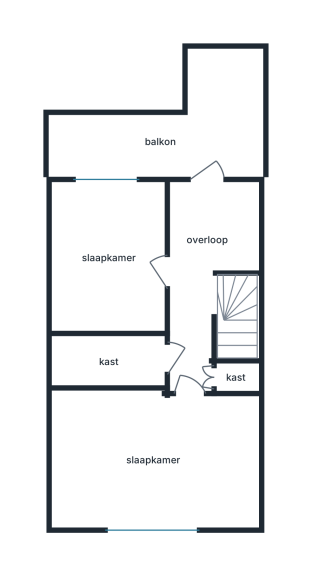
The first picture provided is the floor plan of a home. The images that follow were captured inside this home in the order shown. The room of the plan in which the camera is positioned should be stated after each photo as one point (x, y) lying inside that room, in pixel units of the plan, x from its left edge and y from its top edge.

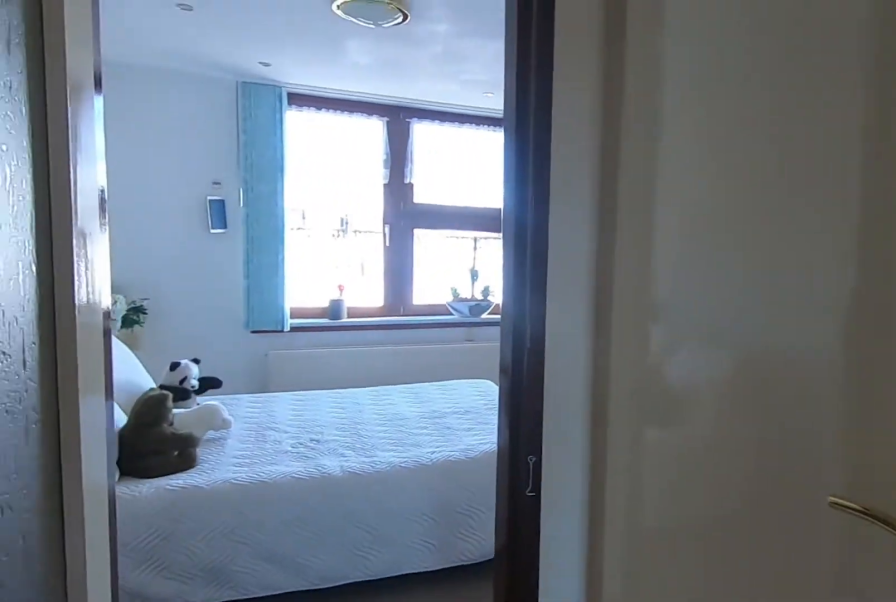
(191, 366)
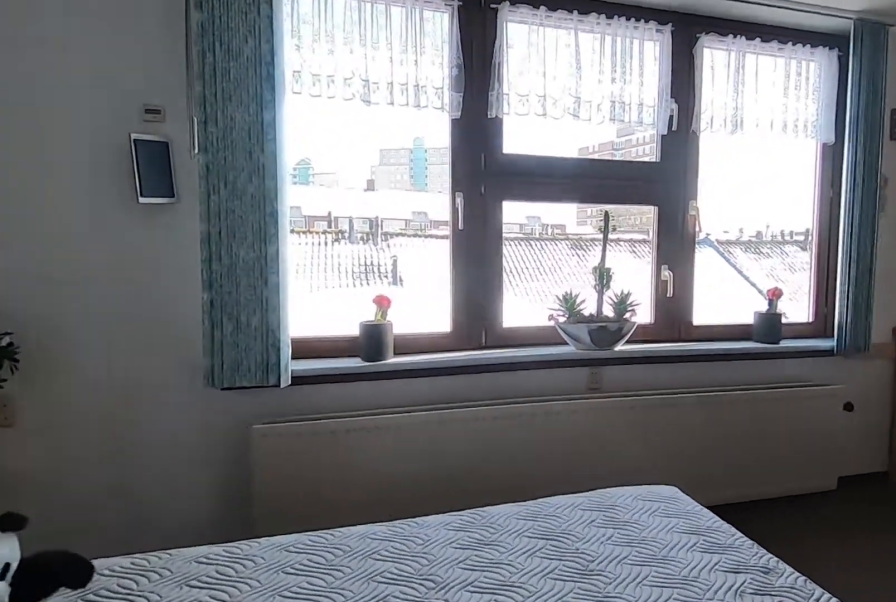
(149, 462)
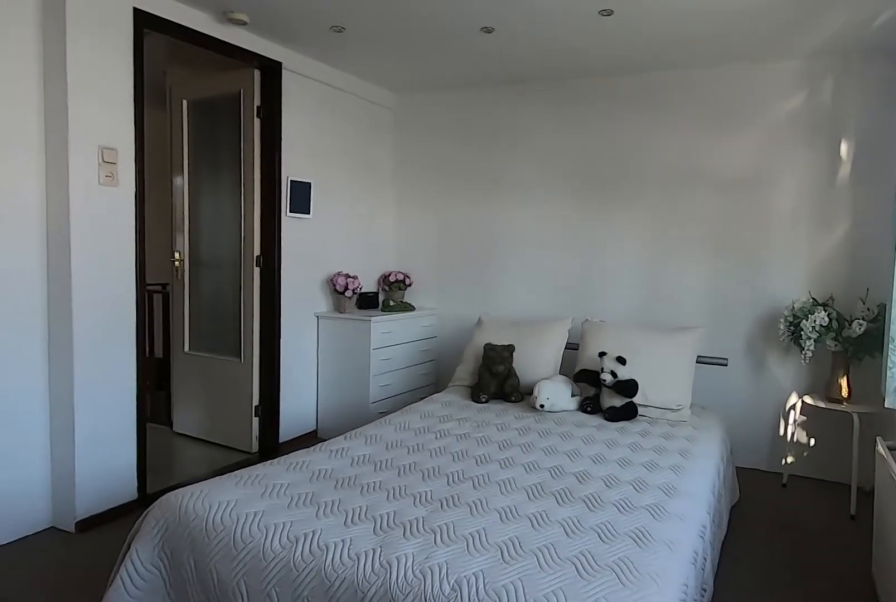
(149, 462)
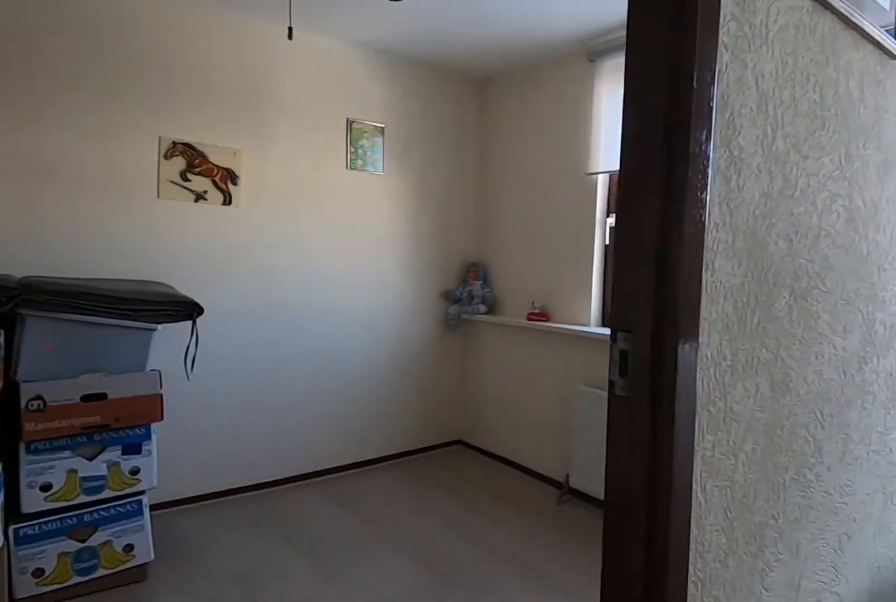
(191, 366)
